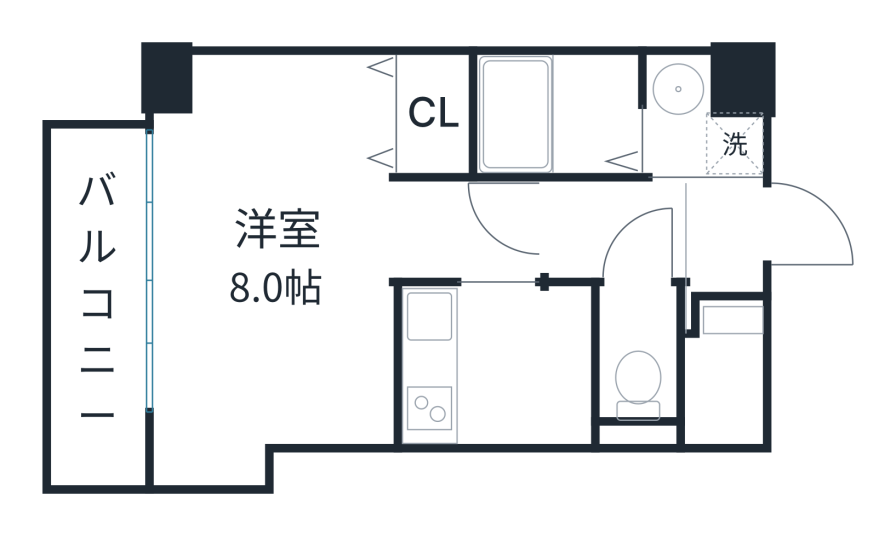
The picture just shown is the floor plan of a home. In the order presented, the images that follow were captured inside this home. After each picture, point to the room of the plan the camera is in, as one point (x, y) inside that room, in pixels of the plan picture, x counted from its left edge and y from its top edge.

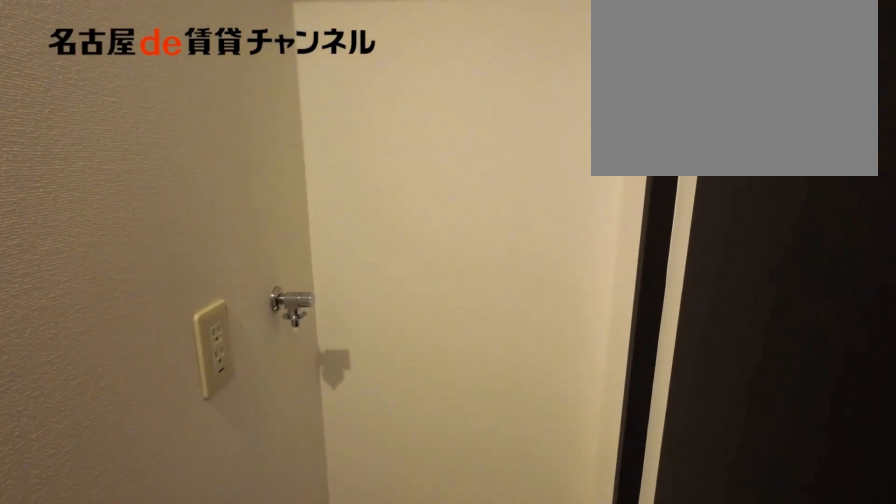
(696, 122)
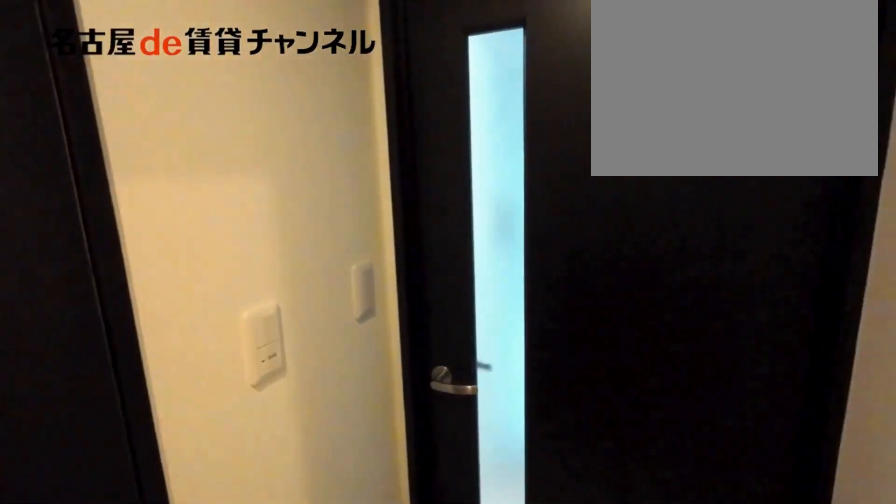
(617, 231)
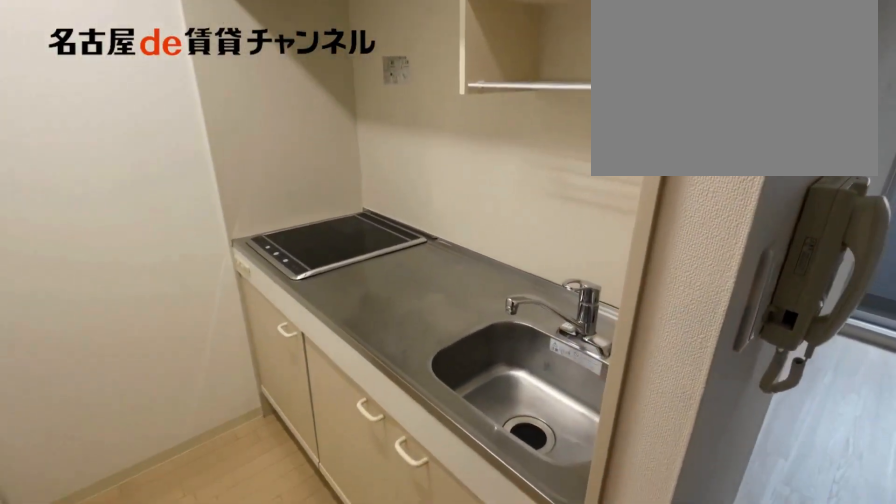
(495, 365)
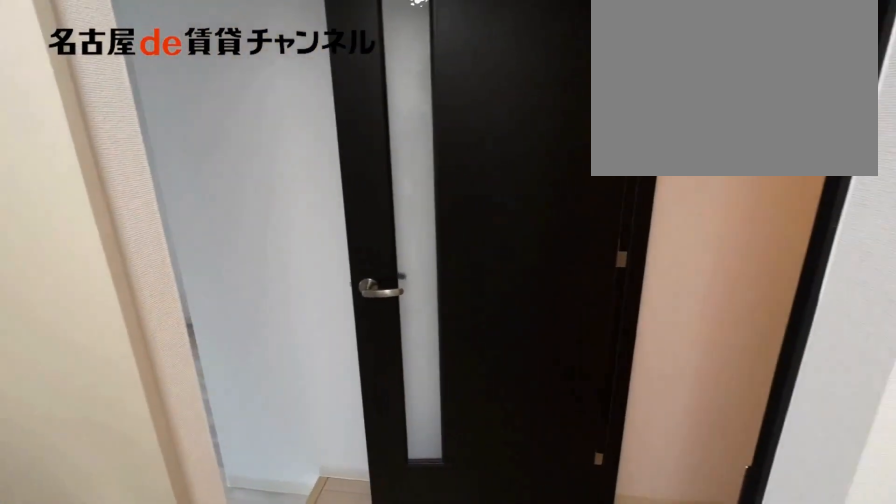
(495, 365)
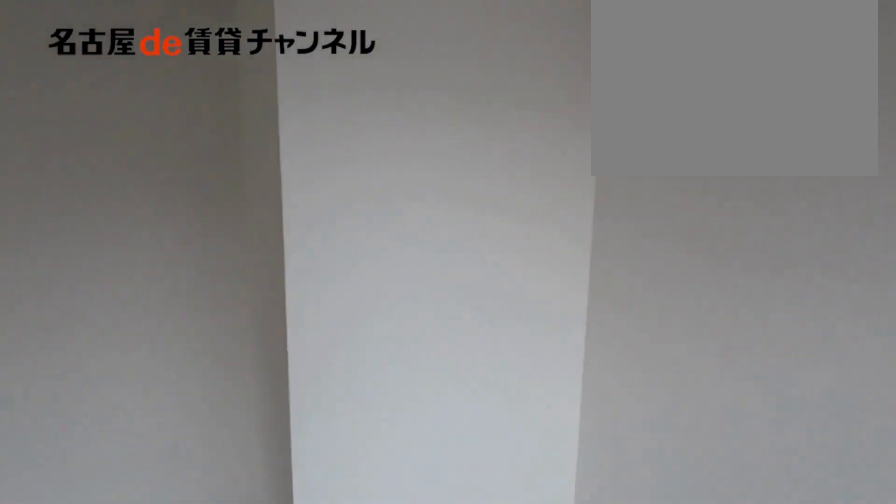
(296, 258)
